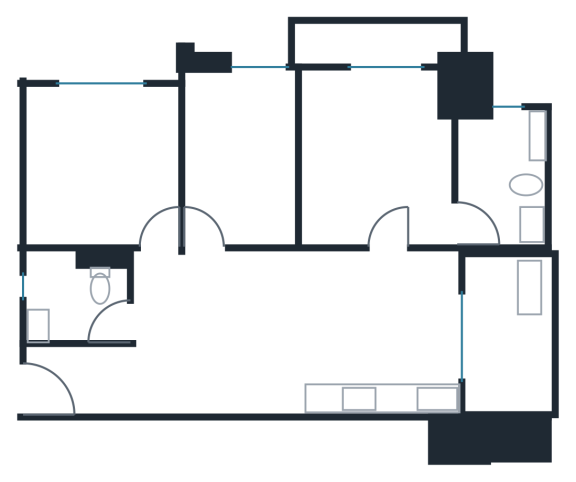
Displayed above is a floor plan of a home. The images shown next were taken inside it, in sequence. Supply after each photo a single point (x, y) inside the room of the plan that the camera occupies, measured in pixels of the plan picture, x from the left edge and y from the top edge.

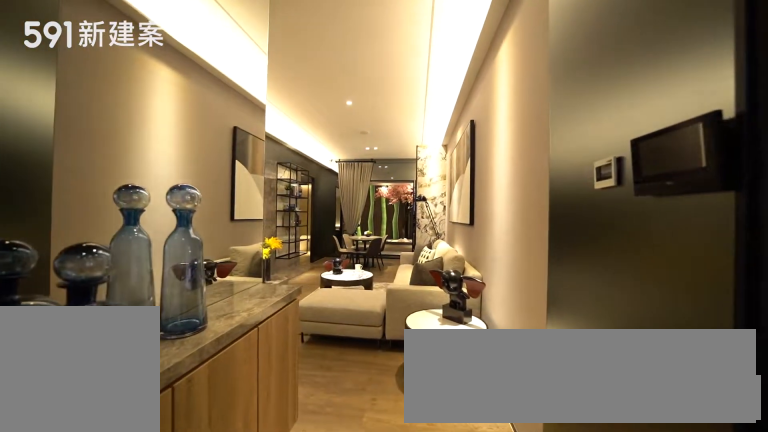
(83, 377)
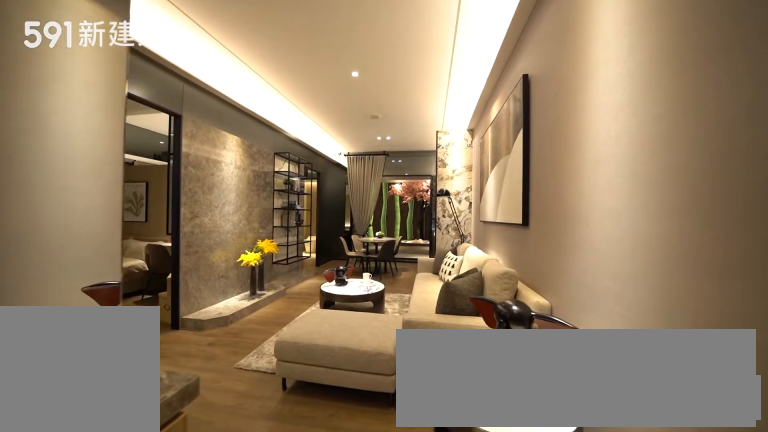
(83, 377)
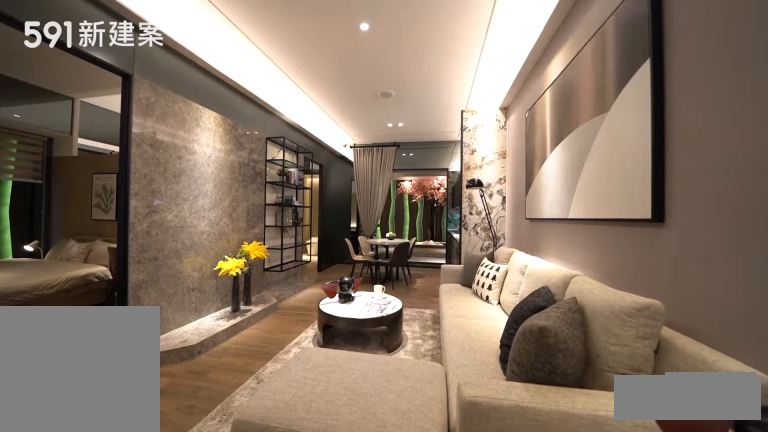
(219, 335)
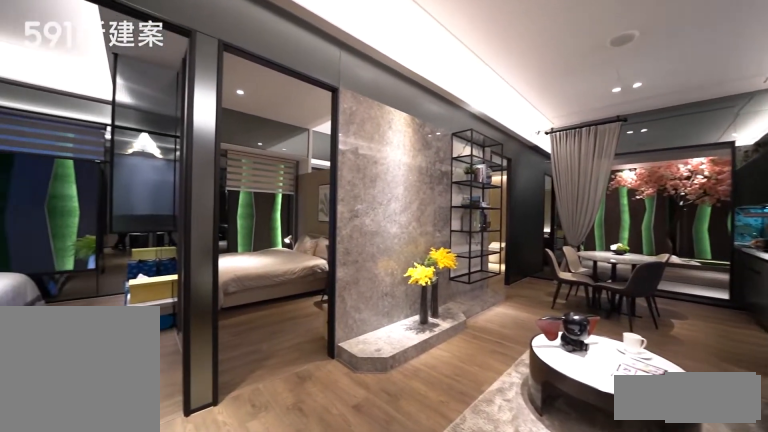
(219, 335)
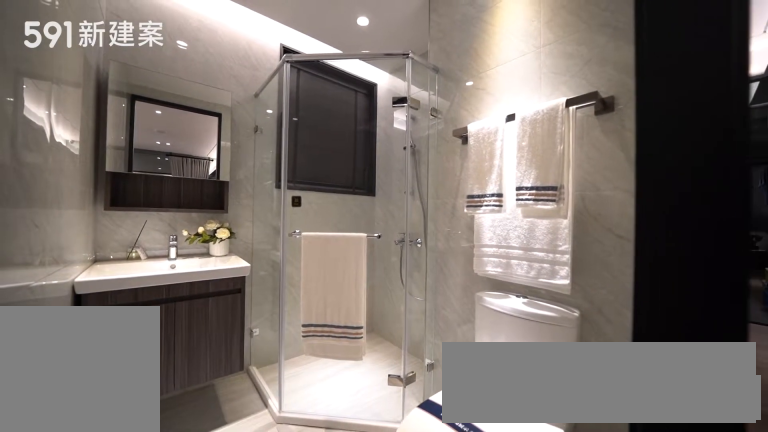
(75, 297)
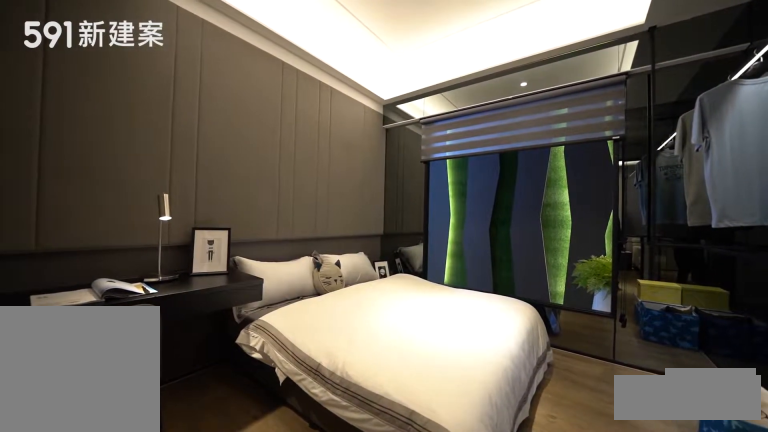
(98, 162)
